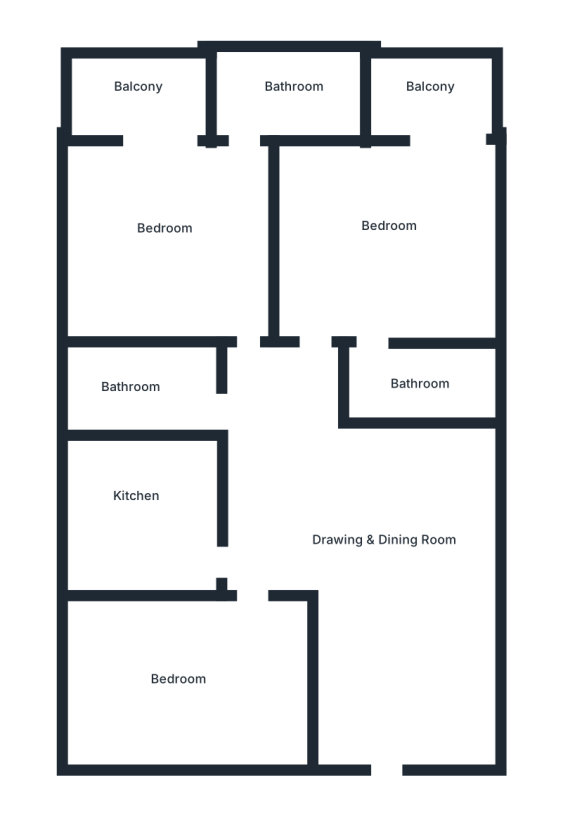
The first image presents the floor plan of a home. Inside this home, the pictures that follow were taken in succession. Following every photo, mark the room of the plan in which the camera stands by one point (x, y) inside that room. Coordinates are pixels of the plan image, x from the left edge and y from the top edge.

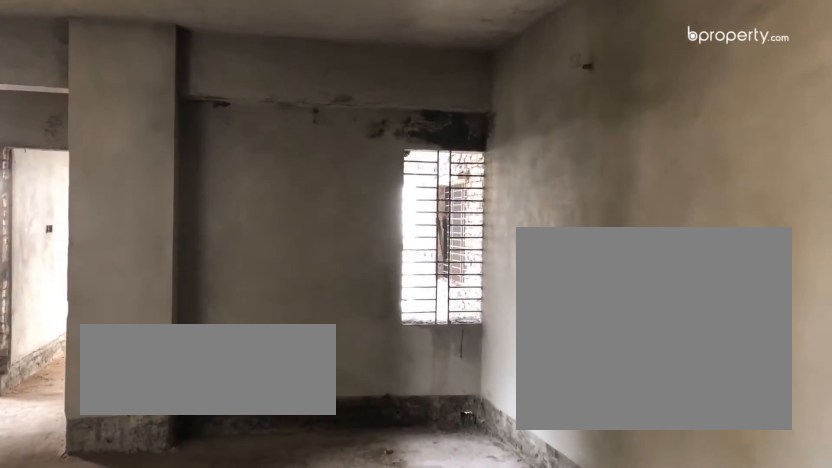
(381, 546)
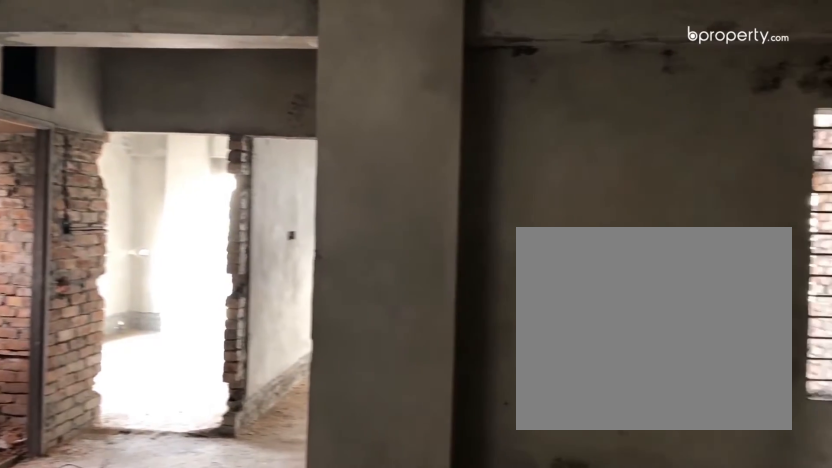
(381, 546)
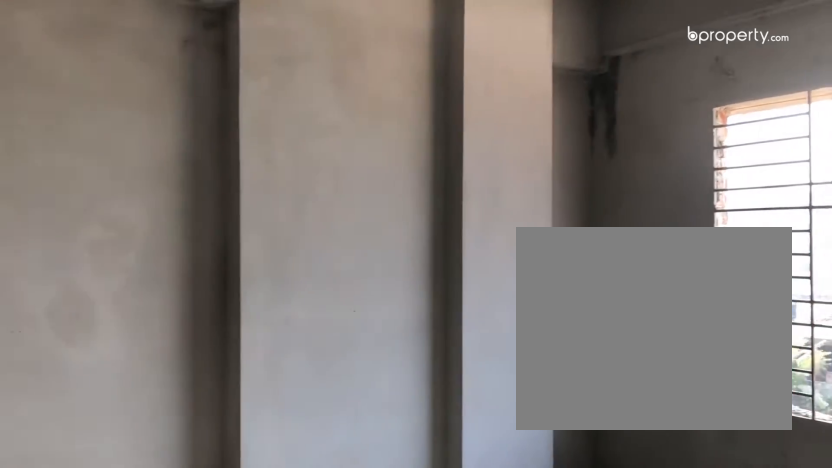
(178, 678)
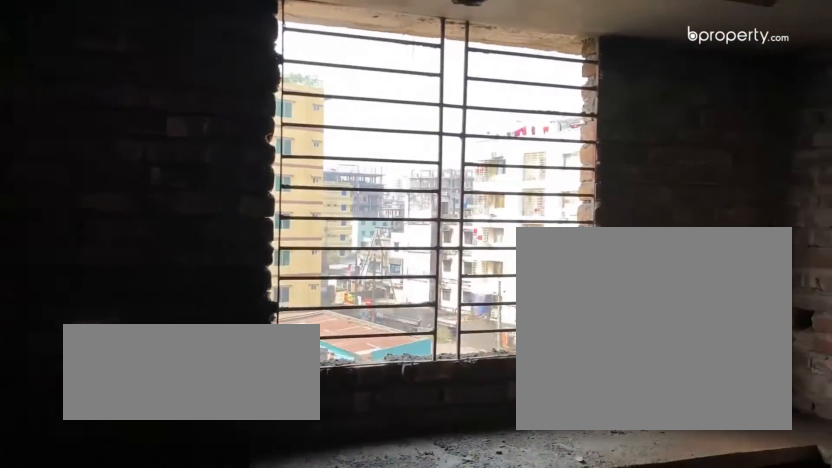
(138, 502)
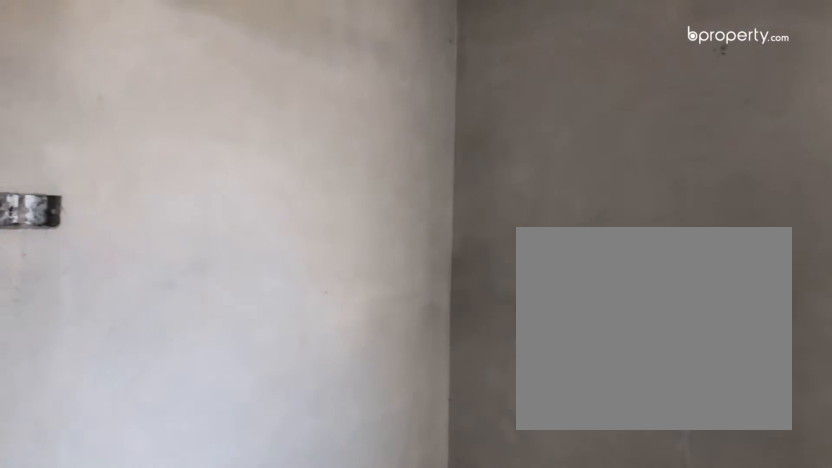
(168, 231)
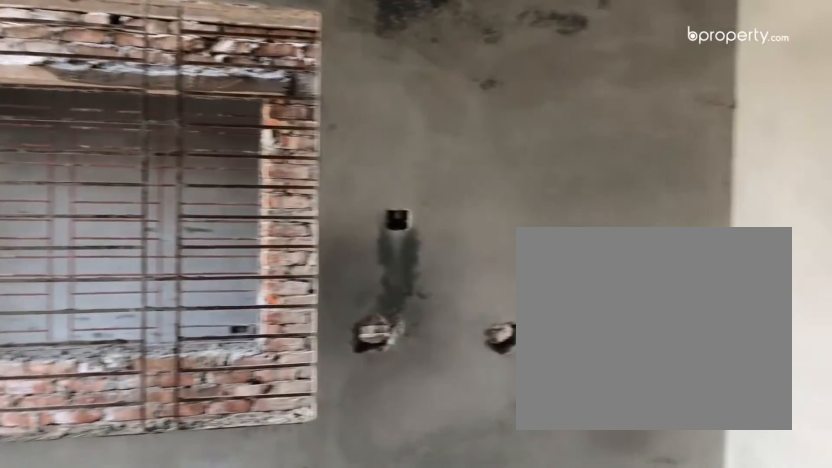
(395, 225)
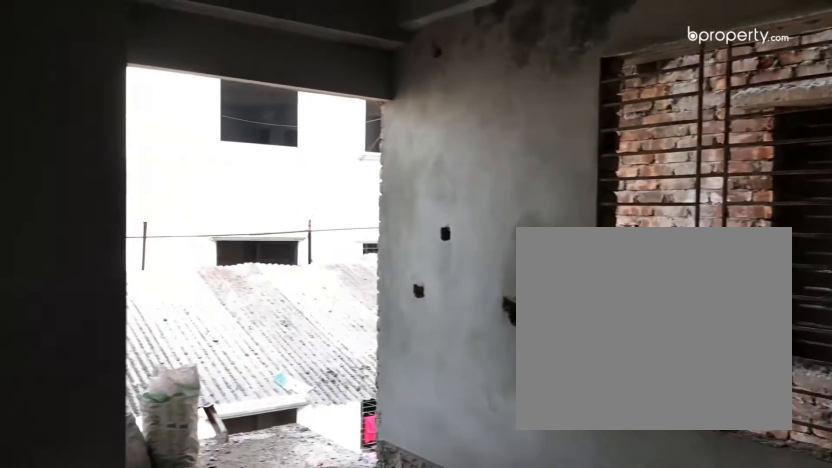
(395, 225)
